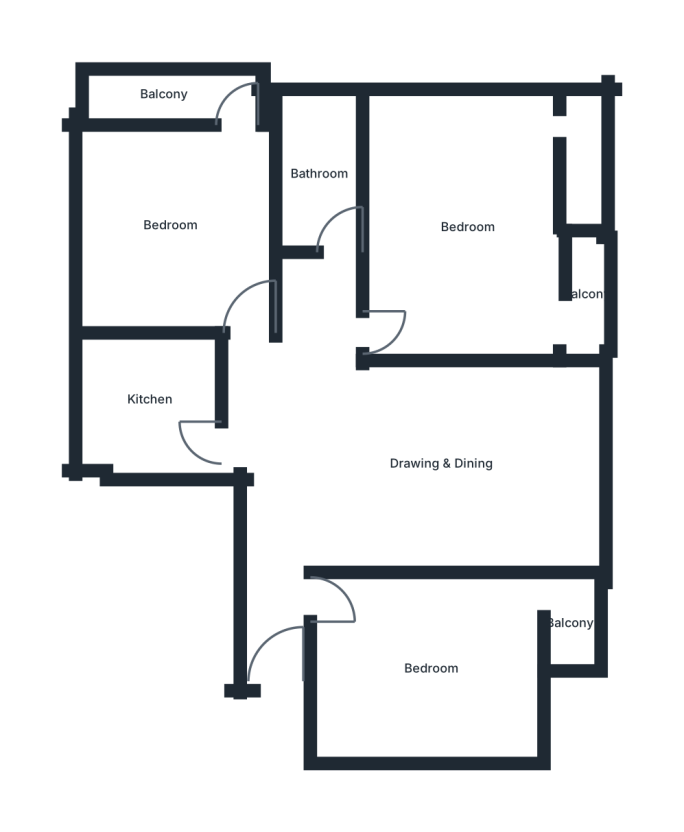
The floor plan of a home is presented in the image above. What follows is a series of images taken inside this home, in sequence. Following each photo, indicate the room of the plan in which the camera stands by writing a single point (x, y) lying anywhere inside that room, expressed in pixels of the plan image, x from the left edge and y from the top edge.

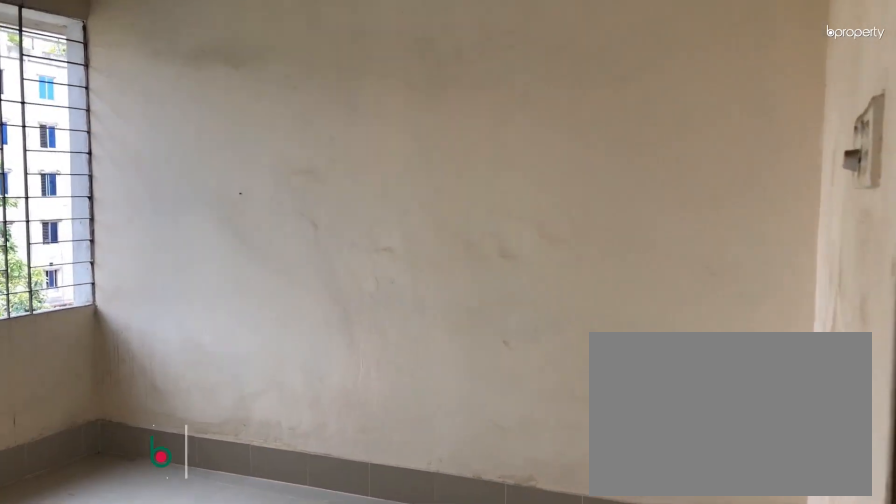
(432, 670)
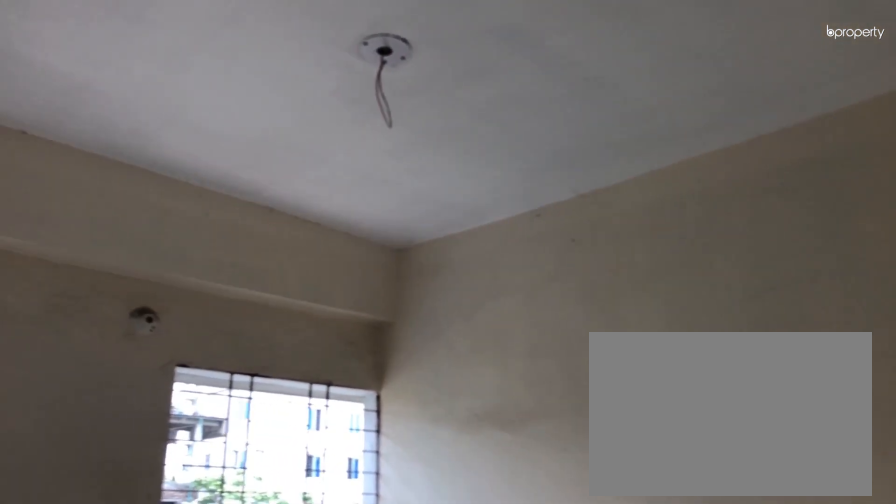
(432, 670)
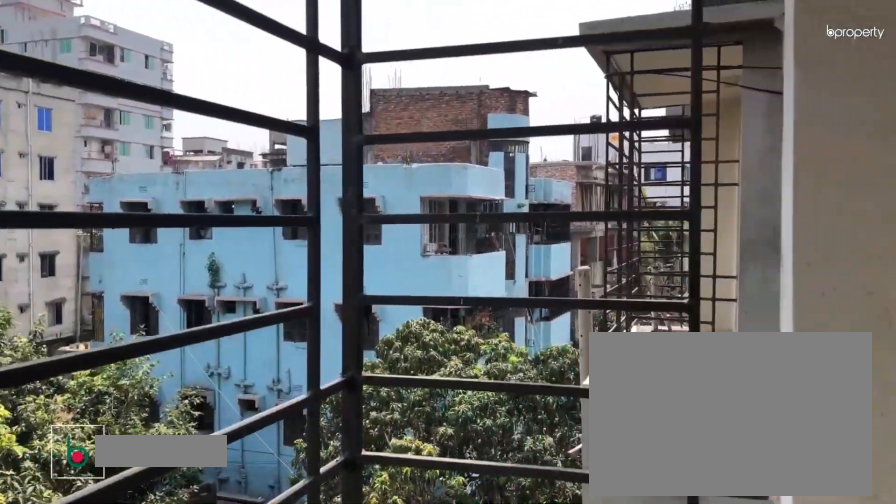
(569, 625)
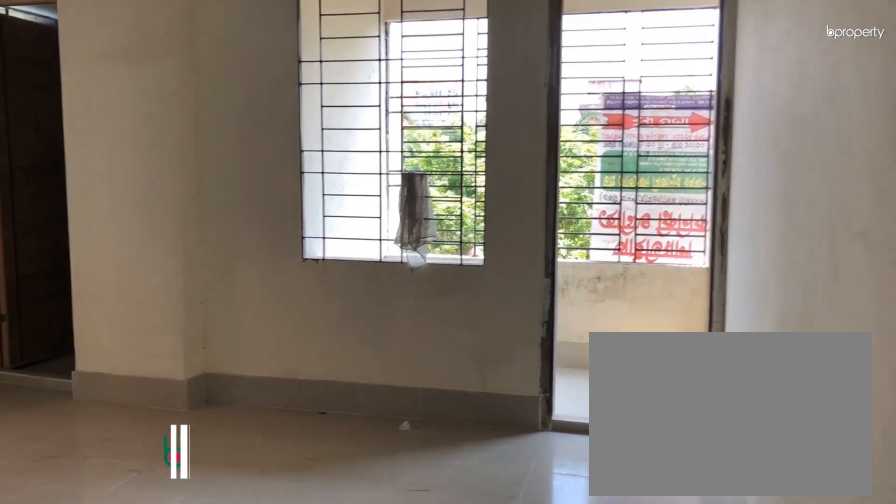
(402, 331)
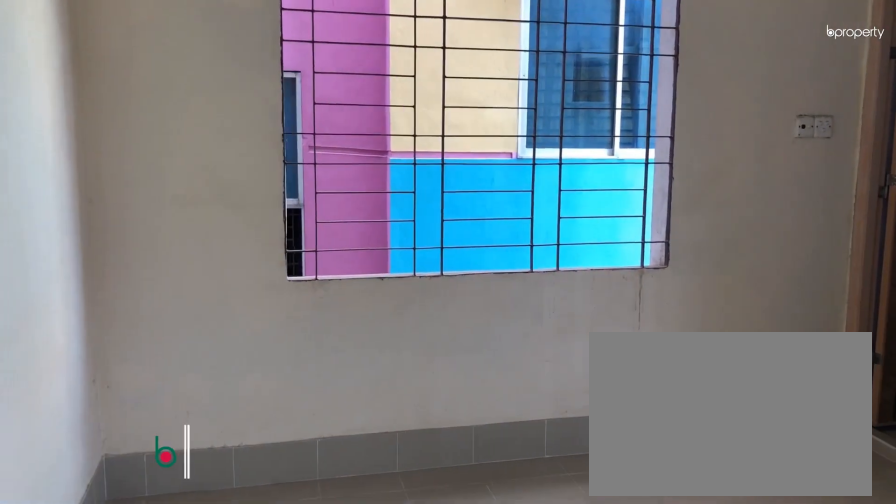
(468, 224)
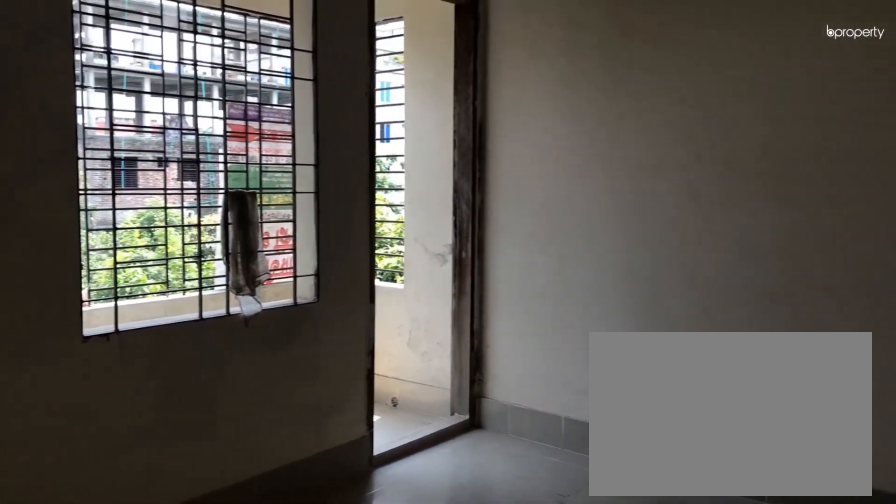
(468, 224)
